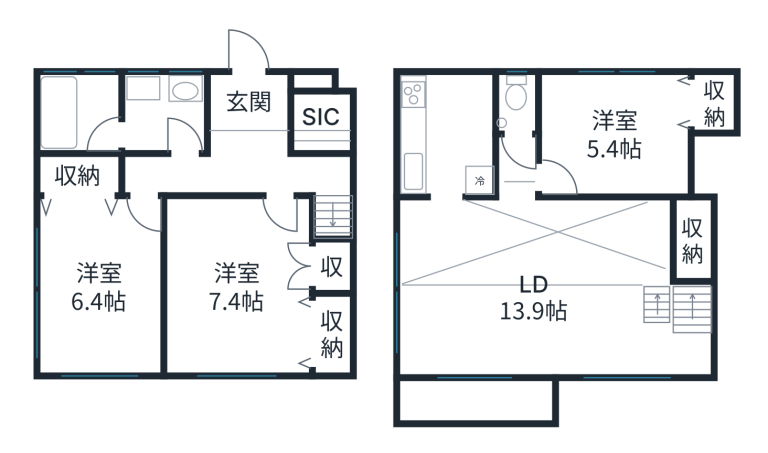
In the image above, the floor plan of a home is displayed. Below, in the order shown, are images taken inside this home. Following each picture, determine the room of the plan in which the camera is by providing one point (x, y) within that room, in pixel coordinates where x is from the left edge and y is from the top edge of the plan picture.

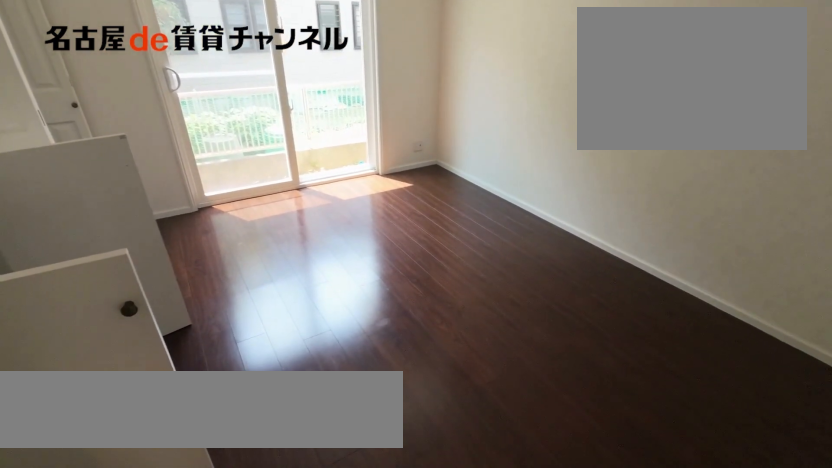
(252, 291)
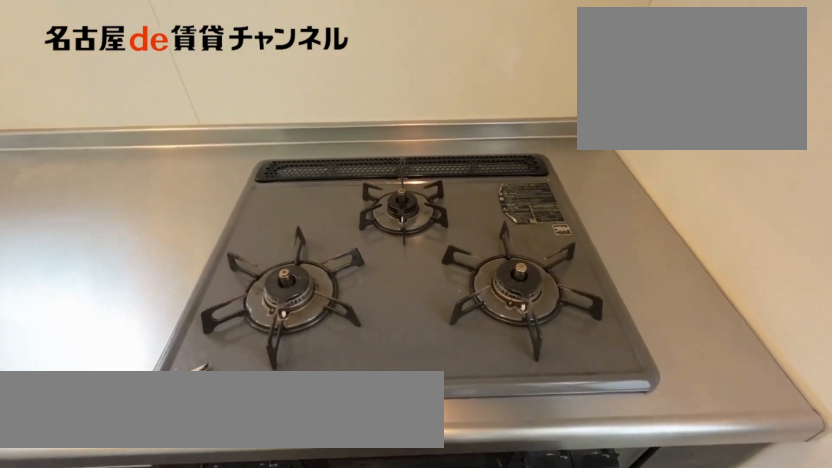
(445, 135)
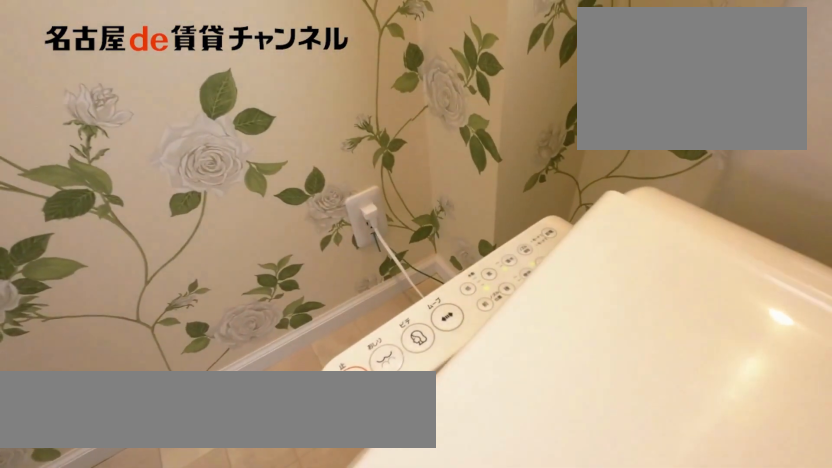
(516, 105)
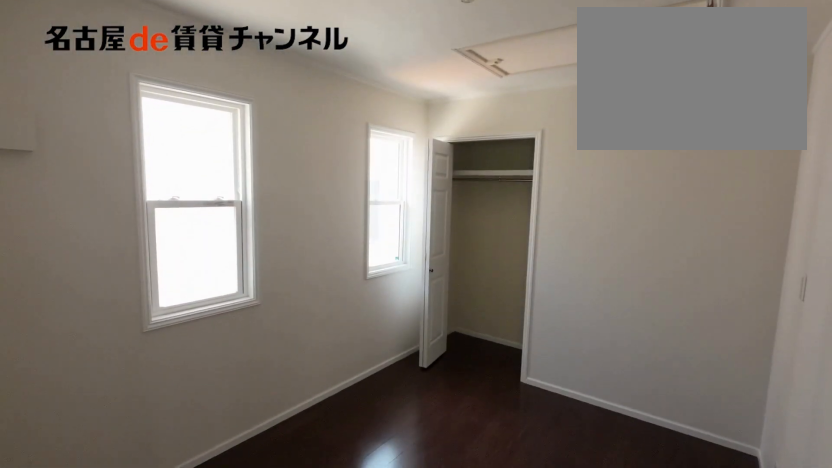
(627, 131)
